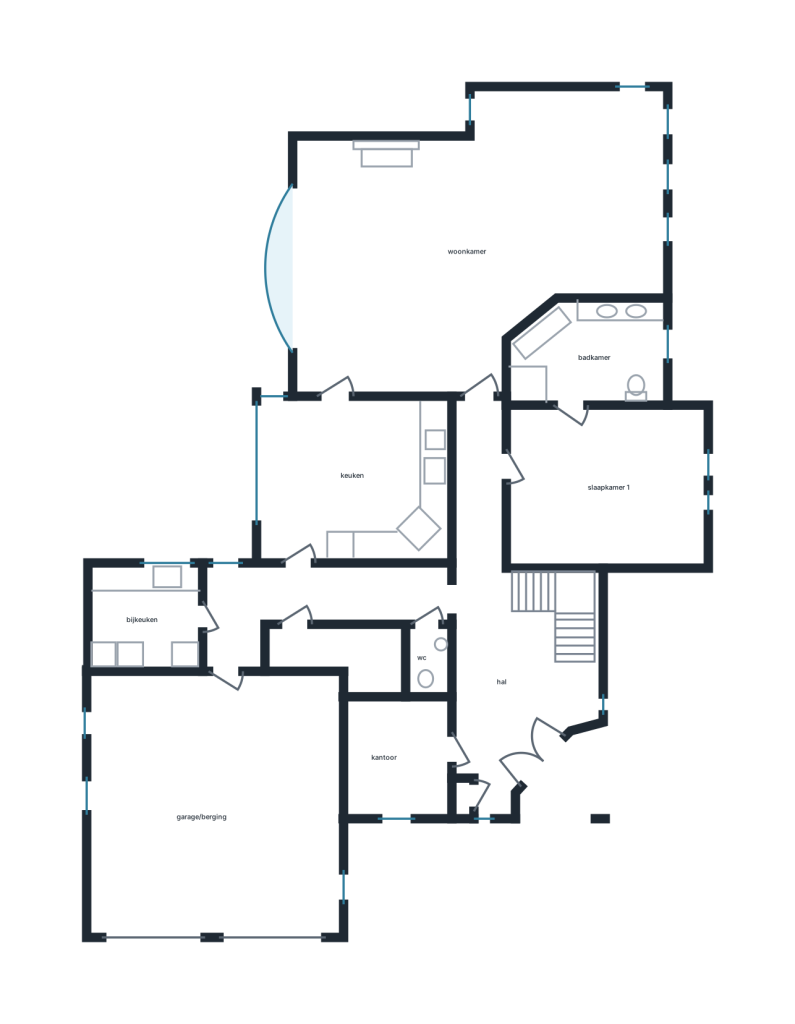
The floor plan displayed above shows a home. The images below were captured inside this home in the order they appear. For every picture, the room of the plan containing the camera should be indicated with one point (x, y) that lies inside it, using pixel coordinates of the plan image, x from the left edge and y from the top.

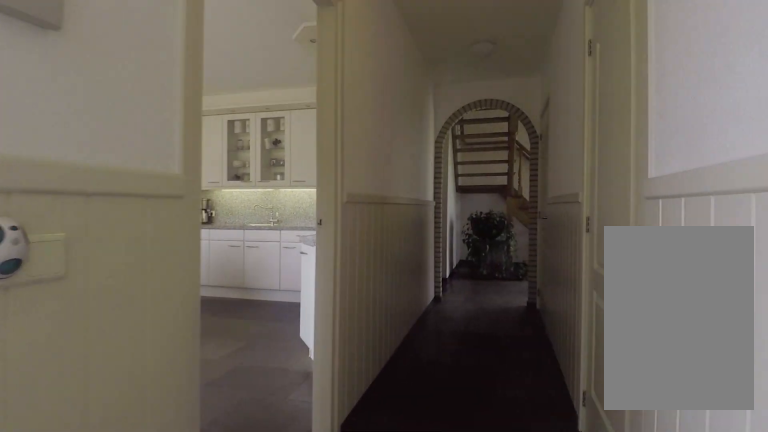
(308, 602)
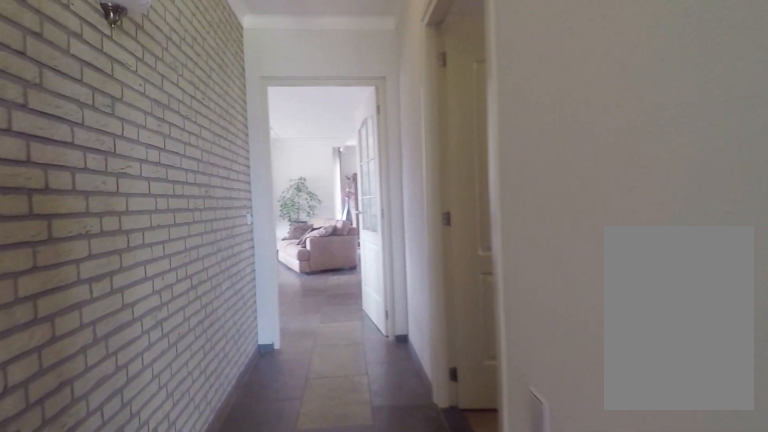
(501, 633)
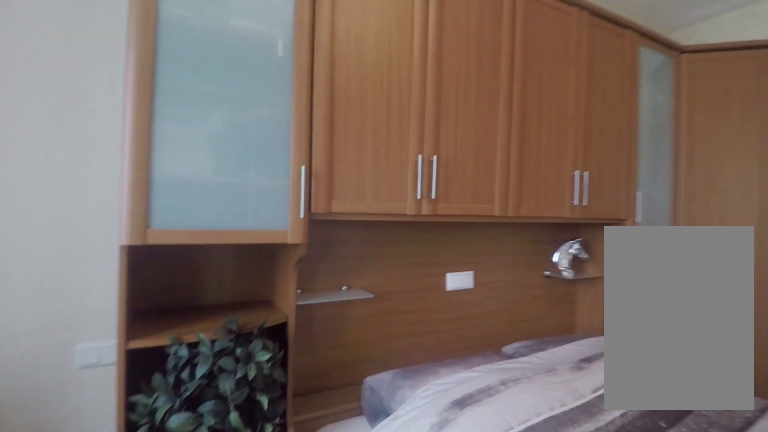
(604, 486)
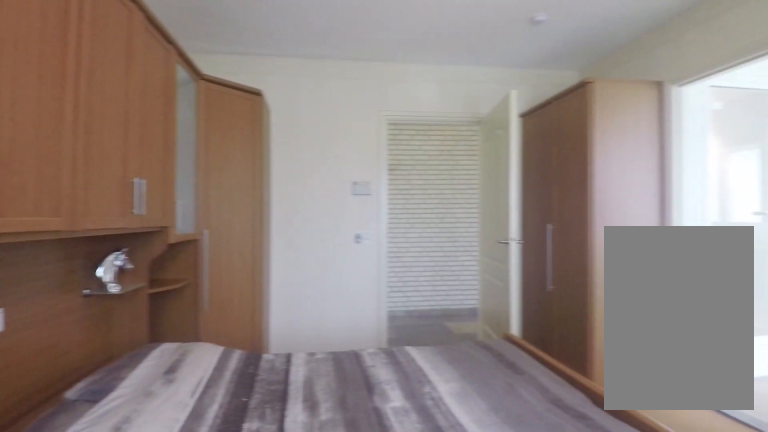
(604, 486)
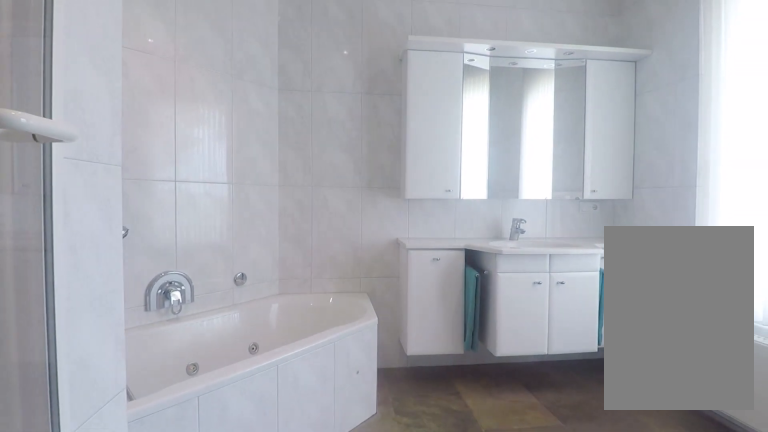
(589, 353)
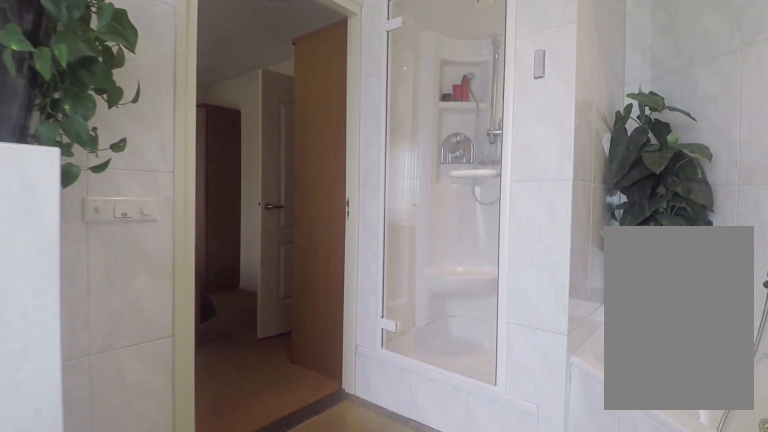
(589, 353)
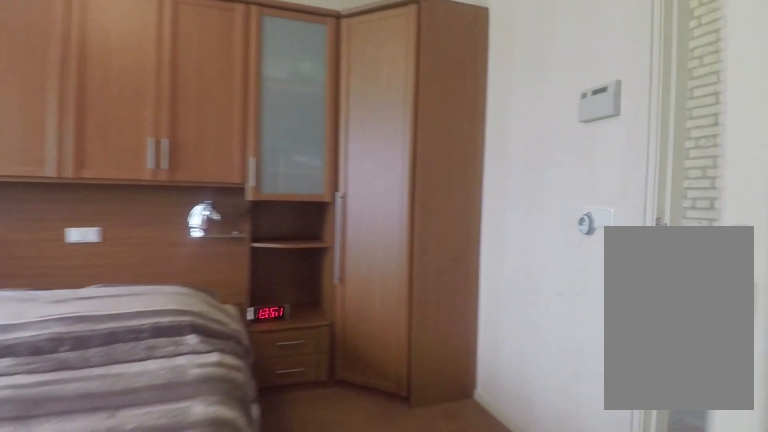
(604, 486)
